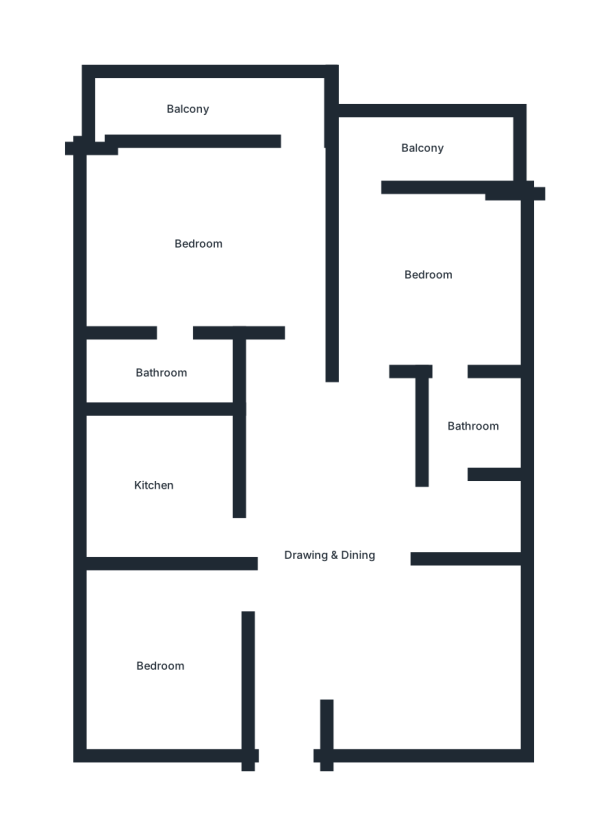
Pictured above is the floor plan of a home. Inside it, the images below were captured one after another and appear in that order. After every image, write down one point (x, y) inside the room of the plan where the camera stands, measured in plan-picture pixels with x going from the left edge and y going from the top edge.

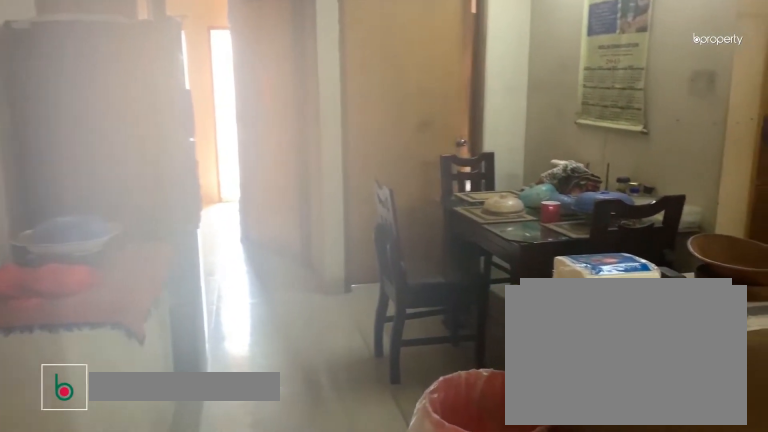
(384, 617)
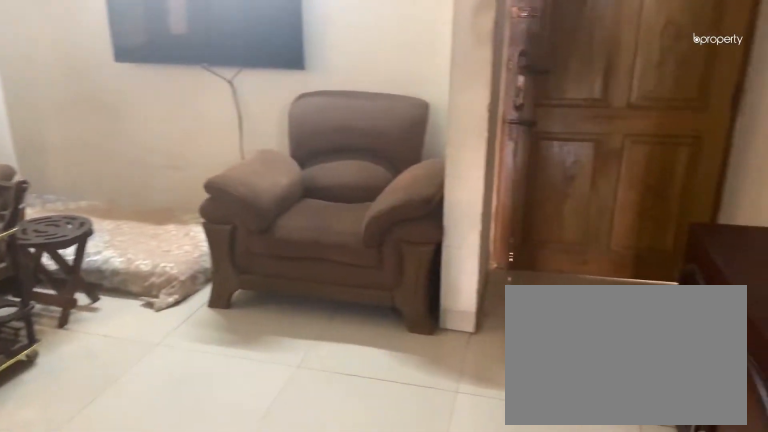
(384, 617)
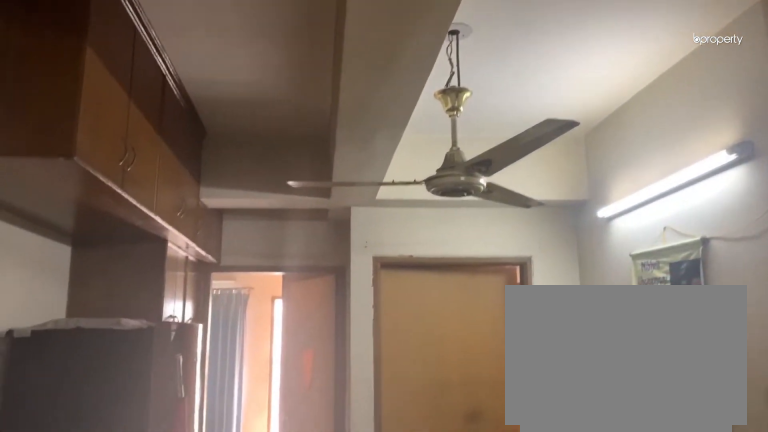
(328, 455)
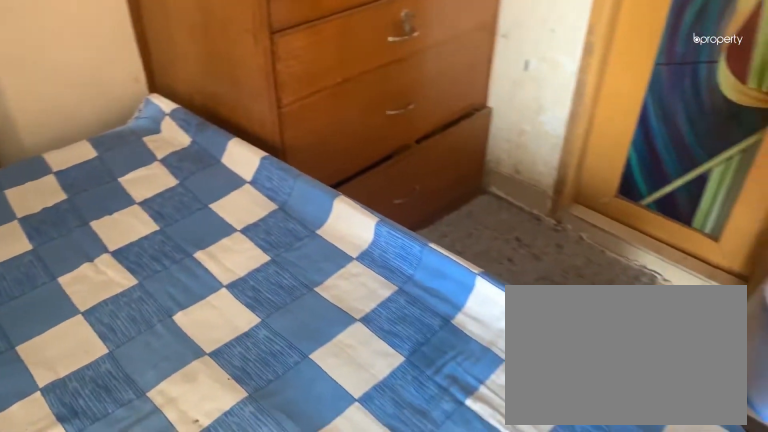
(430, 285)
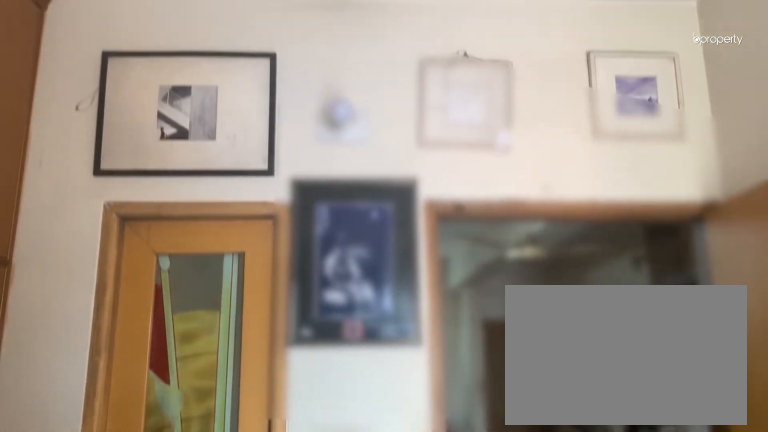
(430, 285)
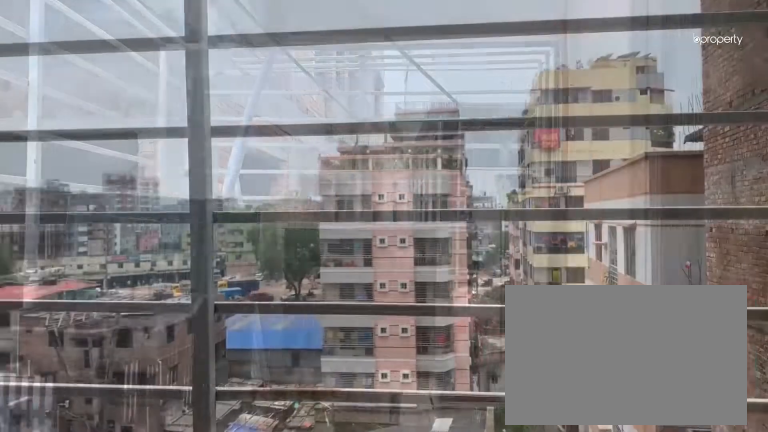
(418, 153)
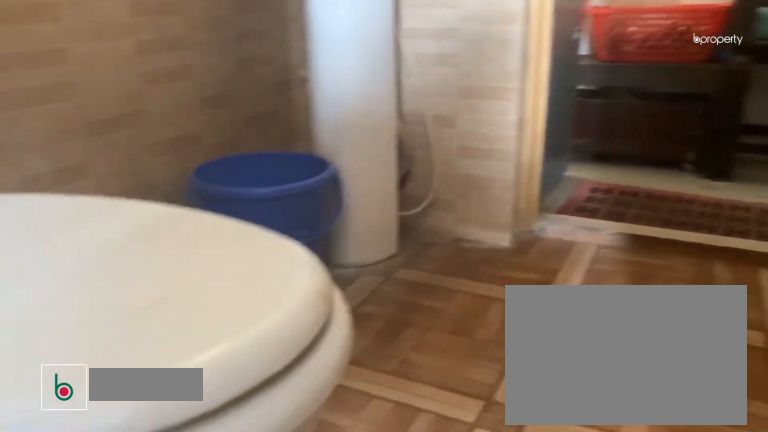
(472, 431)
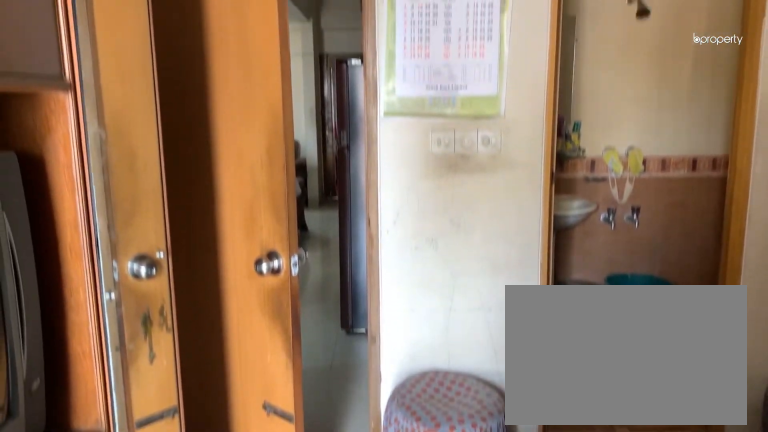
(205, 234)
